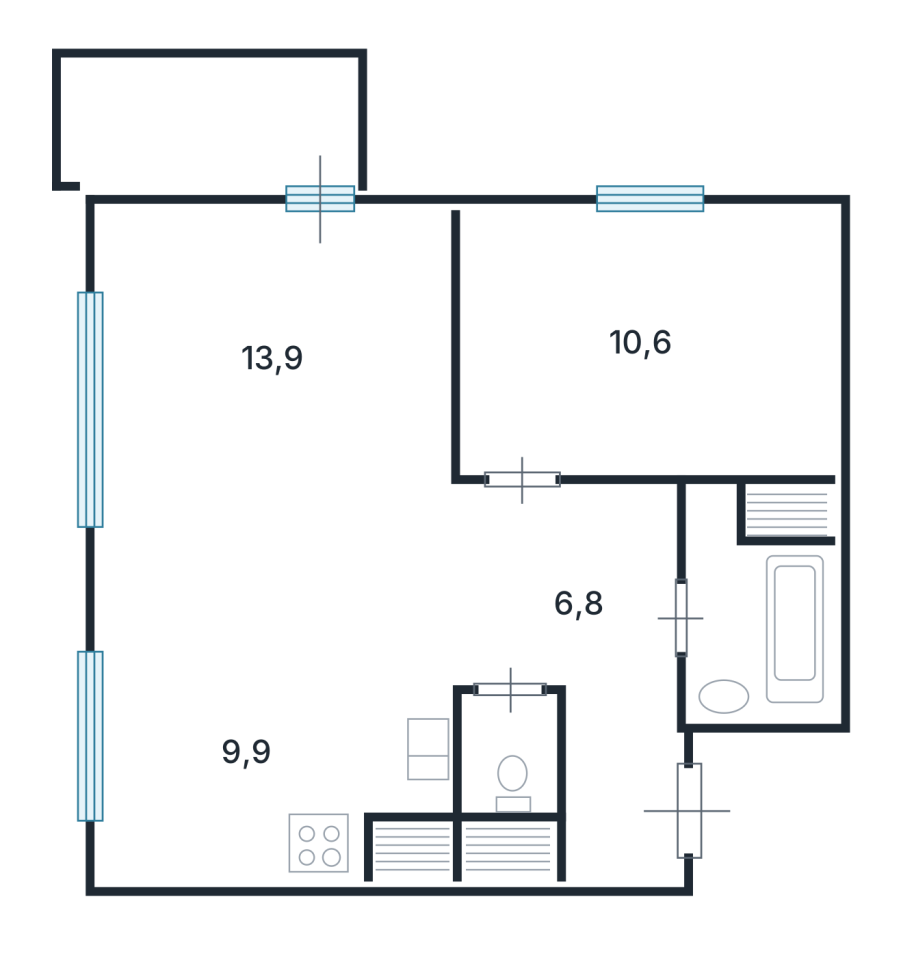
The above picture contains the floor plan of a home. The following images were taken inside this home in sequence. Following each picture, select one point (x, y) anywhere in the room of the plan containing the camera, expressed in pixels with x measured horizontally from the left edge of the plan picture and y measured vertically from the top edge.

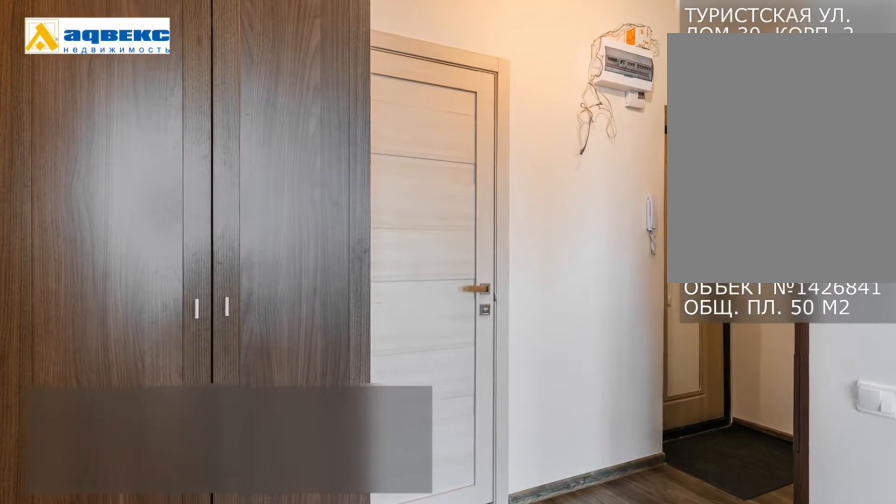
(583, 590)
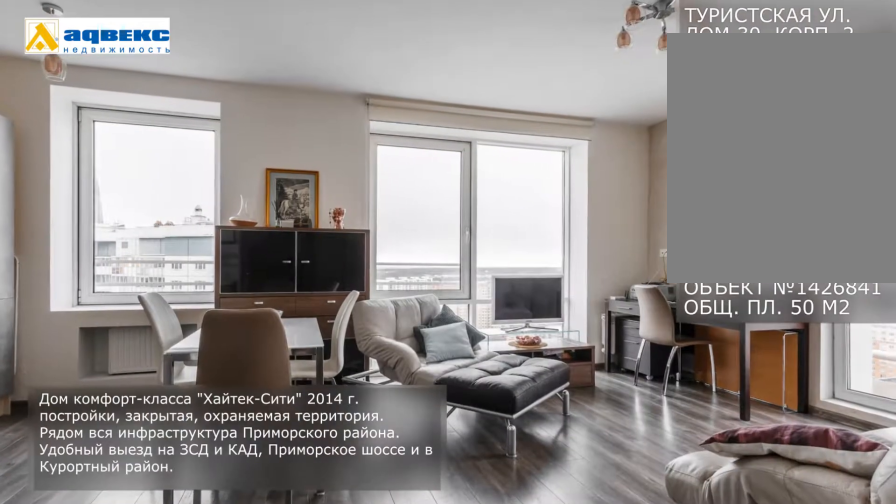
(284, 369)
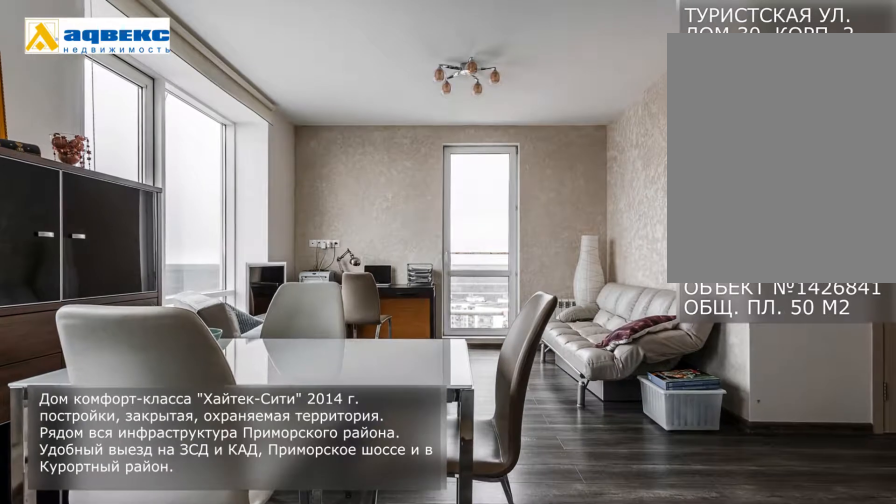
(284, 369)
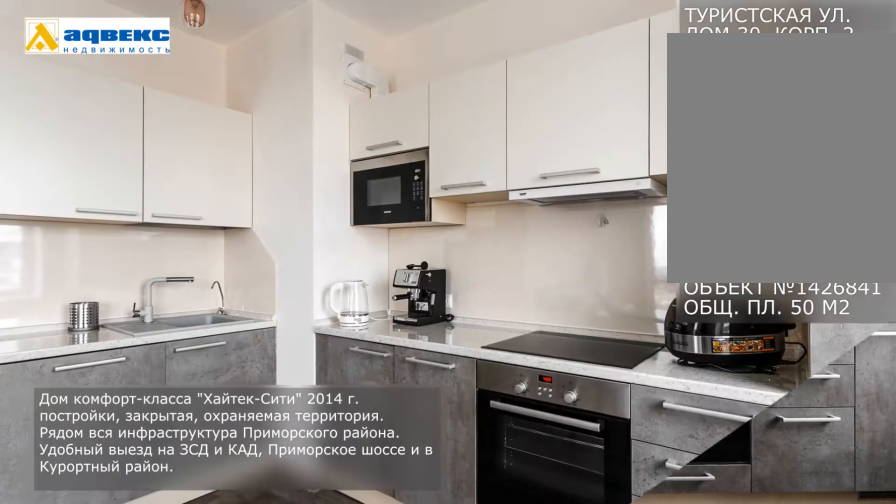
(244, 744)
